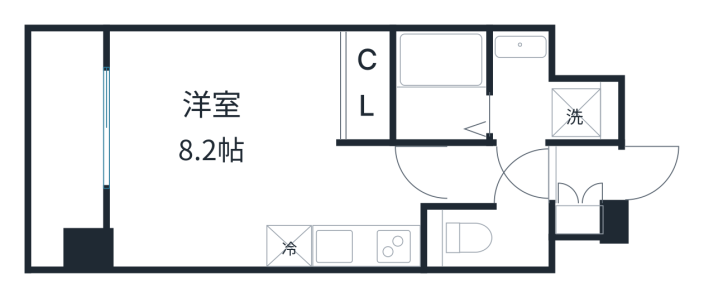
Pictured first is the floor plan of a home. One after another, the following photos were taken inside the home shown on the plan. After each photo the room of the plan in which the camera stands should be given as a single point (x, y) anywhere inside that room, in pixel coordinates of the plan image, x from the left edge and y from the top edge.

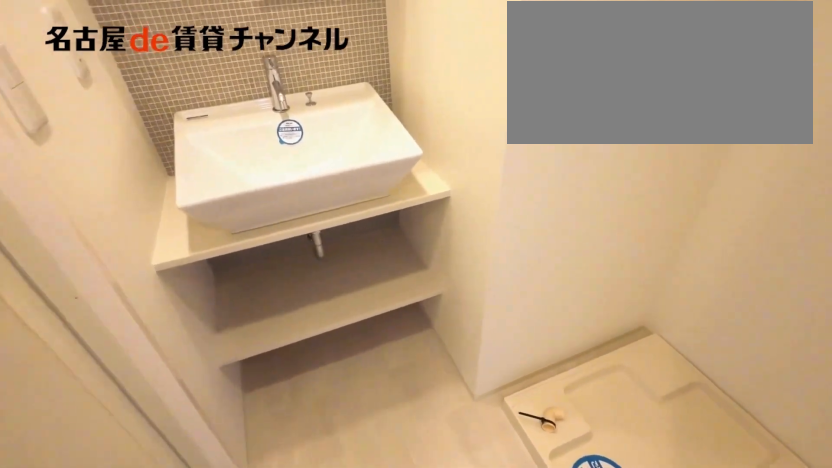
(545, 95)
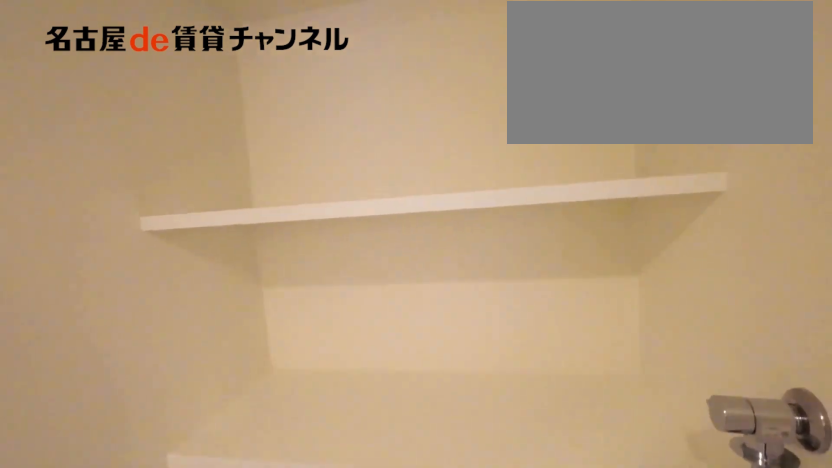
(545, 95)
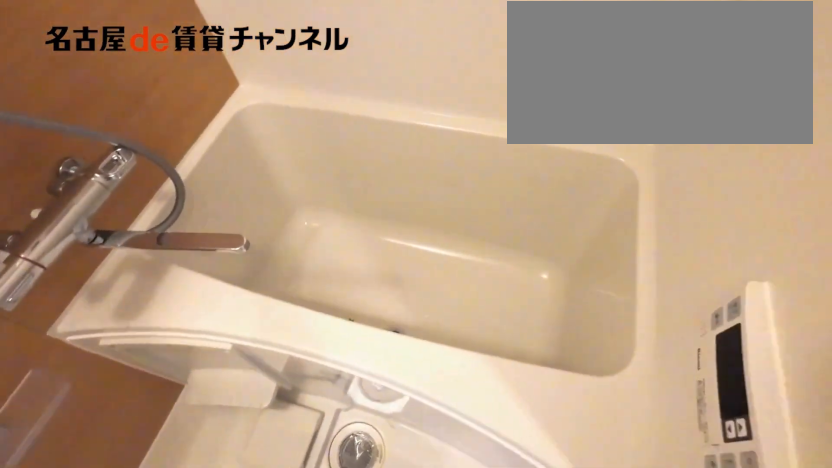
(441, 85)
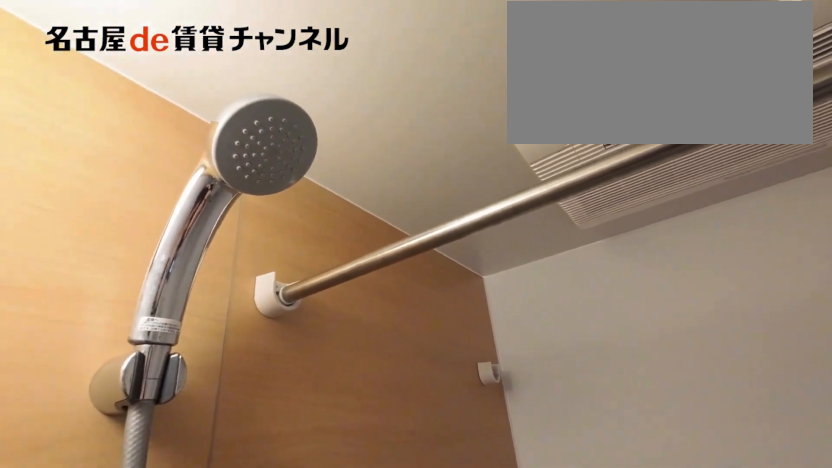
(441, 85)
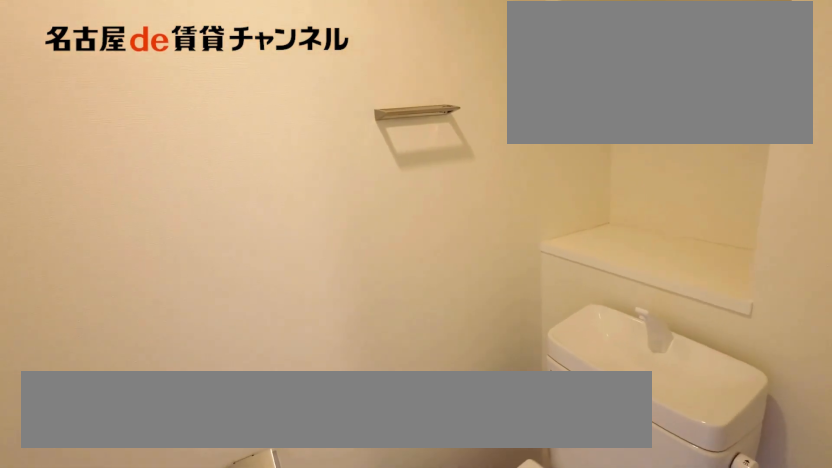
(488, 238)
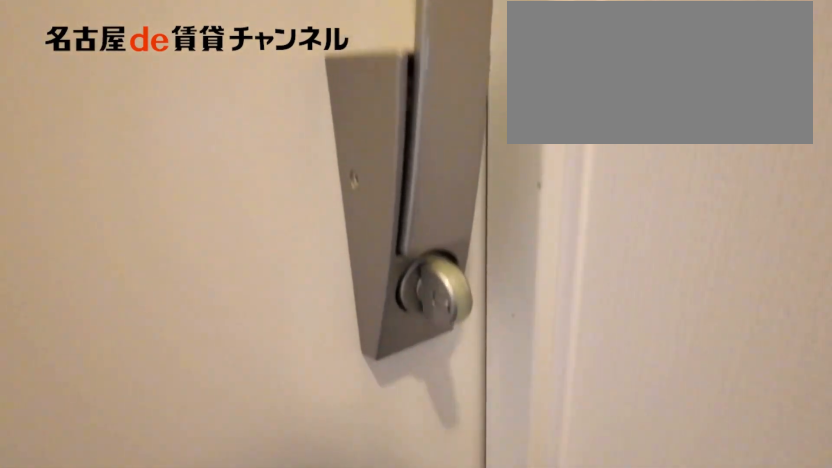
(586, 175)
